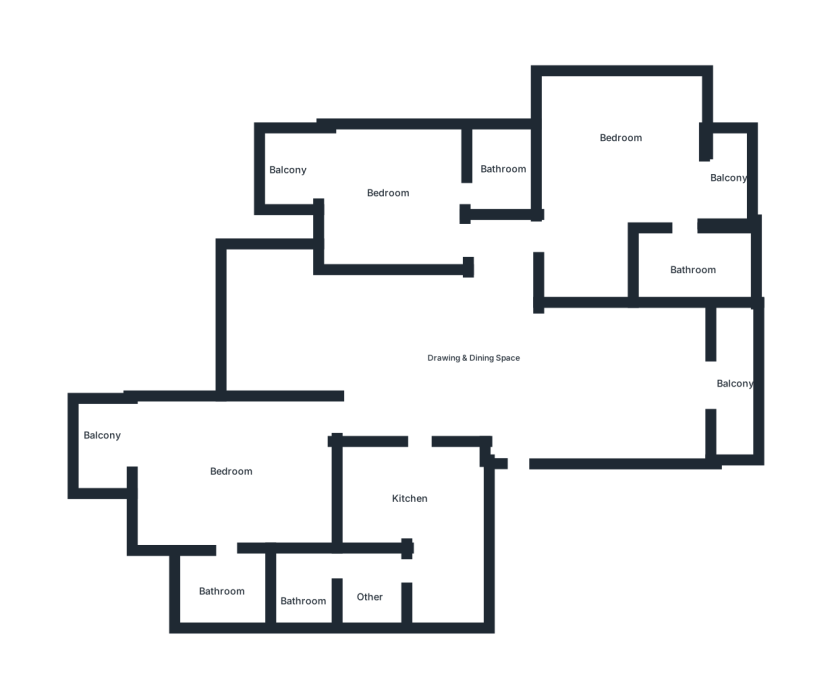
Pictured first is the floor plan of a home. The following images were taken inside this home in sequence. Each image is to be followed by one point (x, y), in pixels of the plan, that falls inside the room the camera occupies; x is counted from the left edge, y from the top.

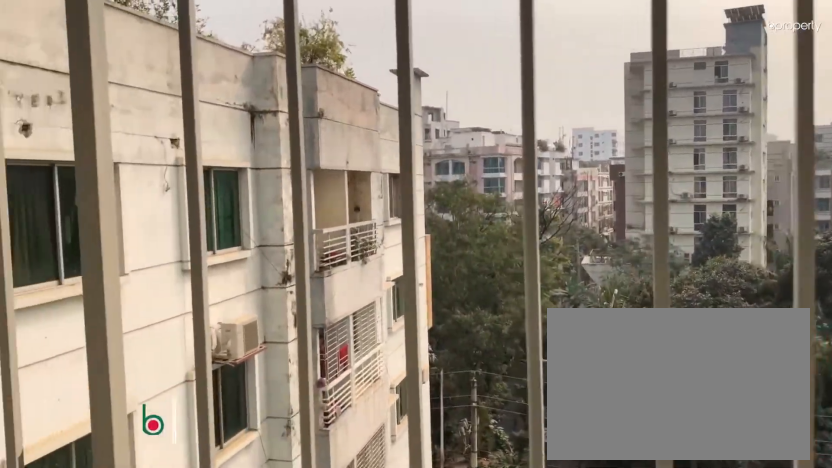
(730, 178)
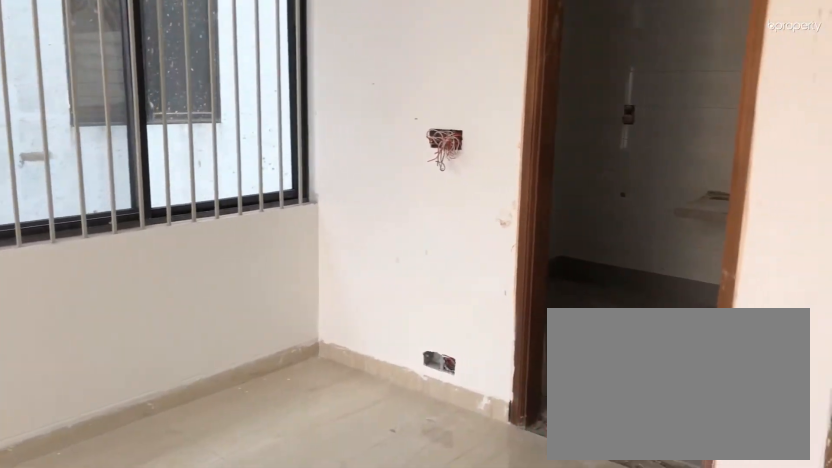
(357, 197)
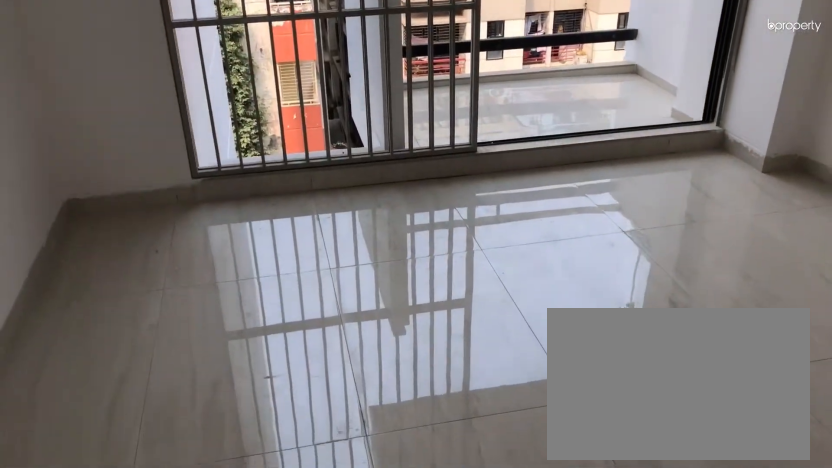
(357, 197)
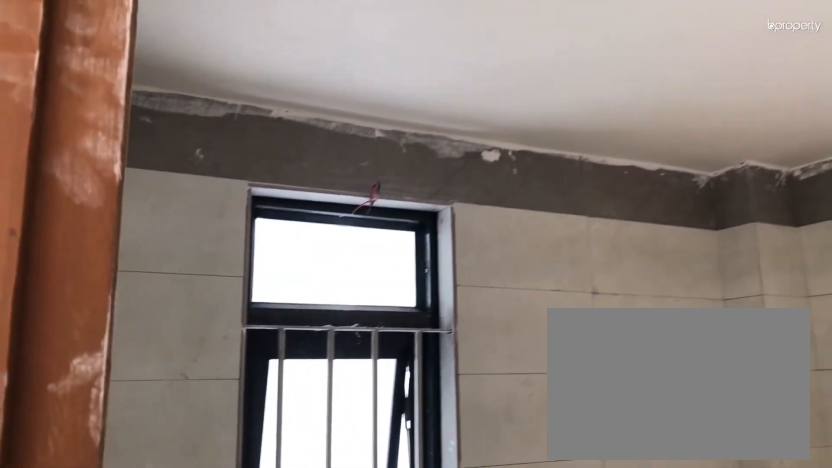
(504, 174)
